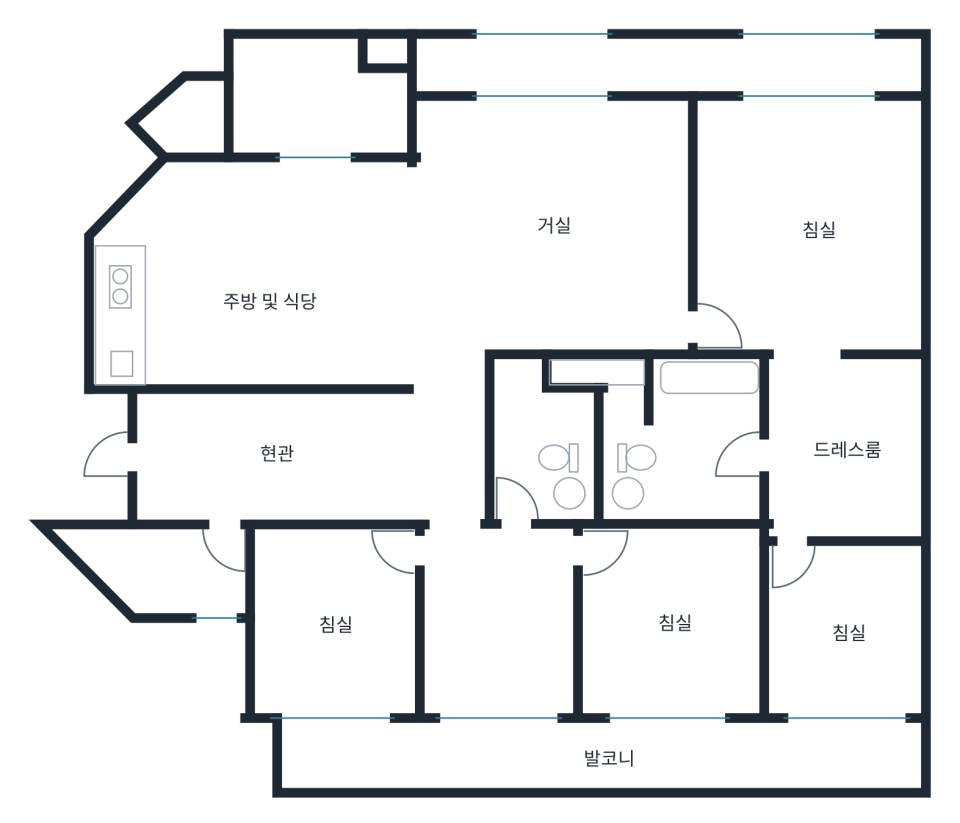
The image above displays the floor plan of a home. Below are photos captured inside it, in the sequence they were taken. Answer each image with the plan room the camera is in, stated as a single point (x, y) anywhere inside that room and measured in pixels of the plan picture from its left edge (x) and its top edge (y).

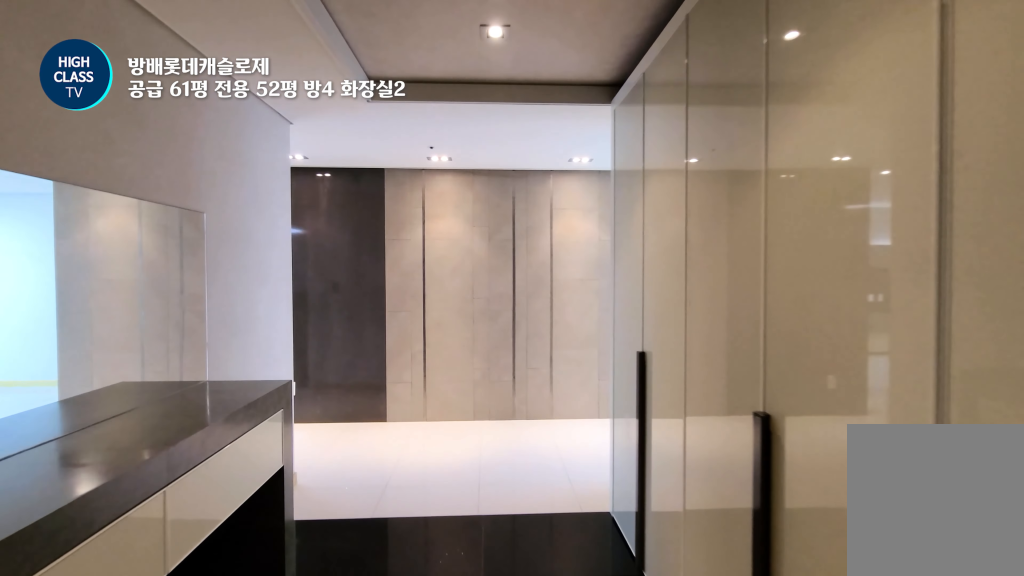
(277, 454)
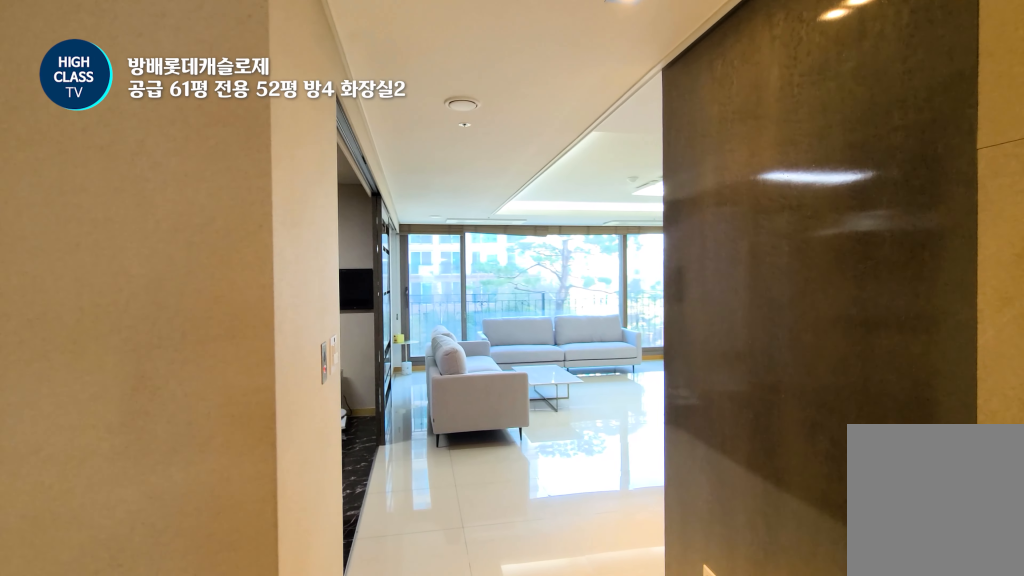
(447, 436)
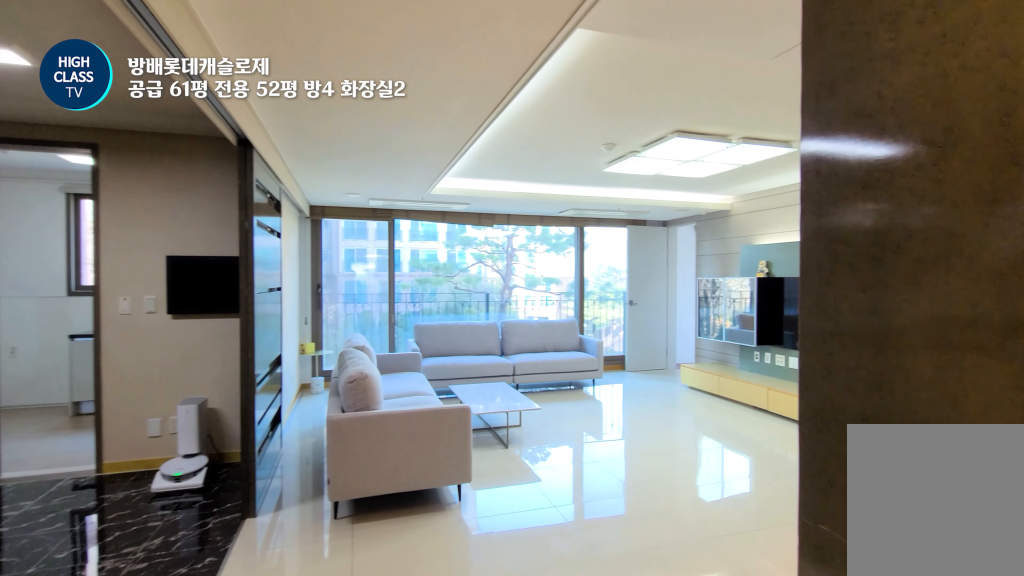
(447, 436)
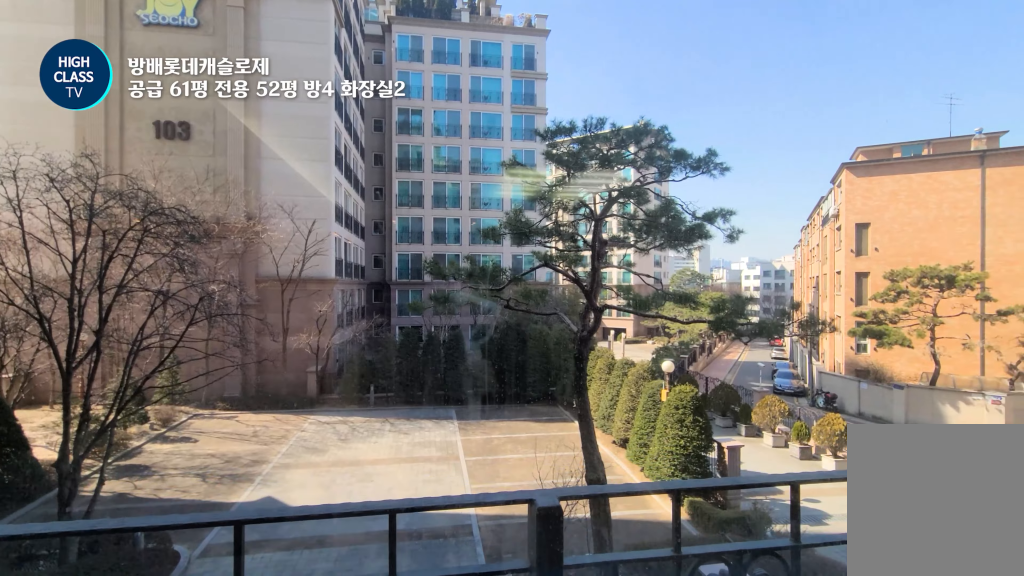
(552, 210)
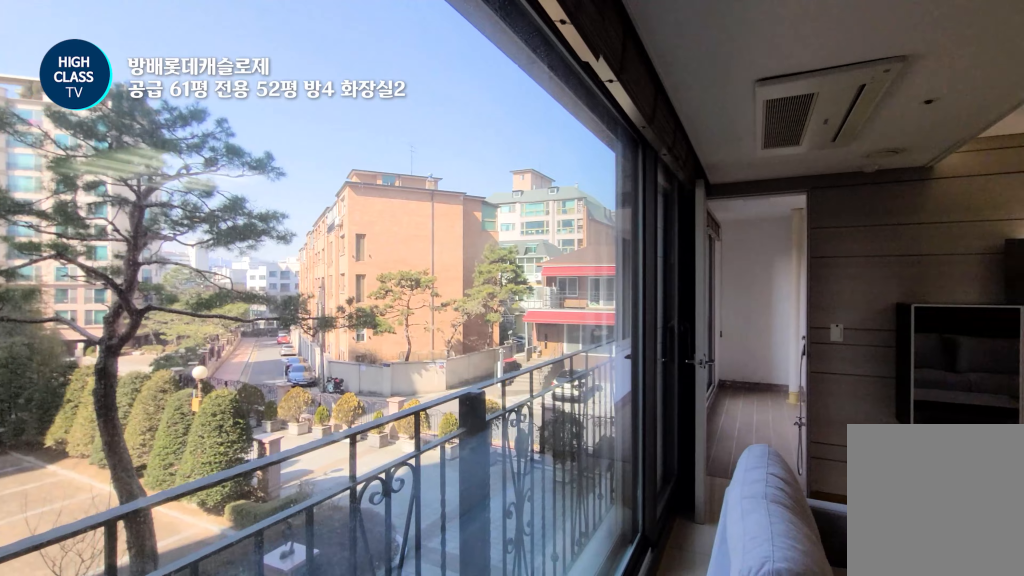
(552, 210)
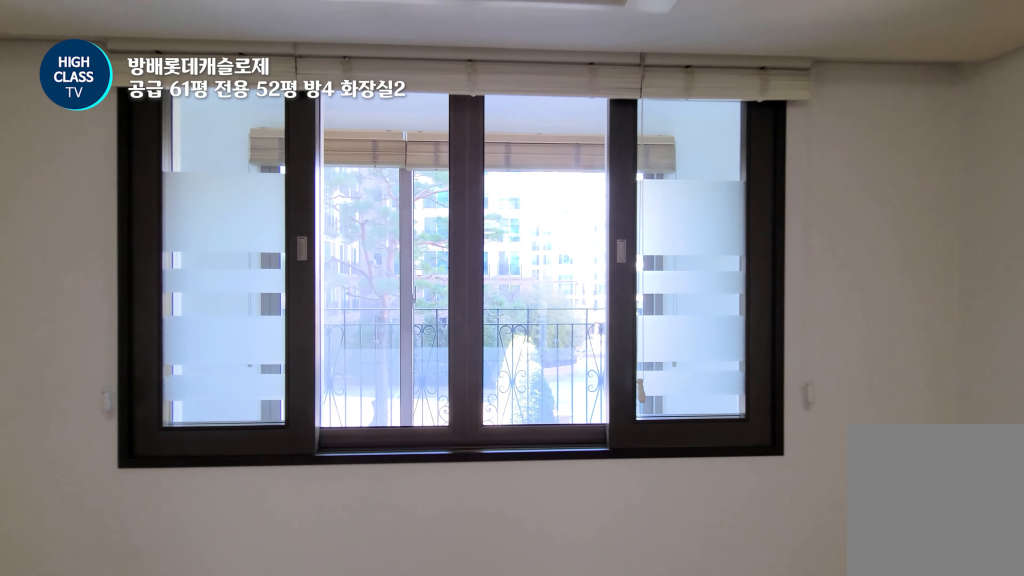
(807, 194)
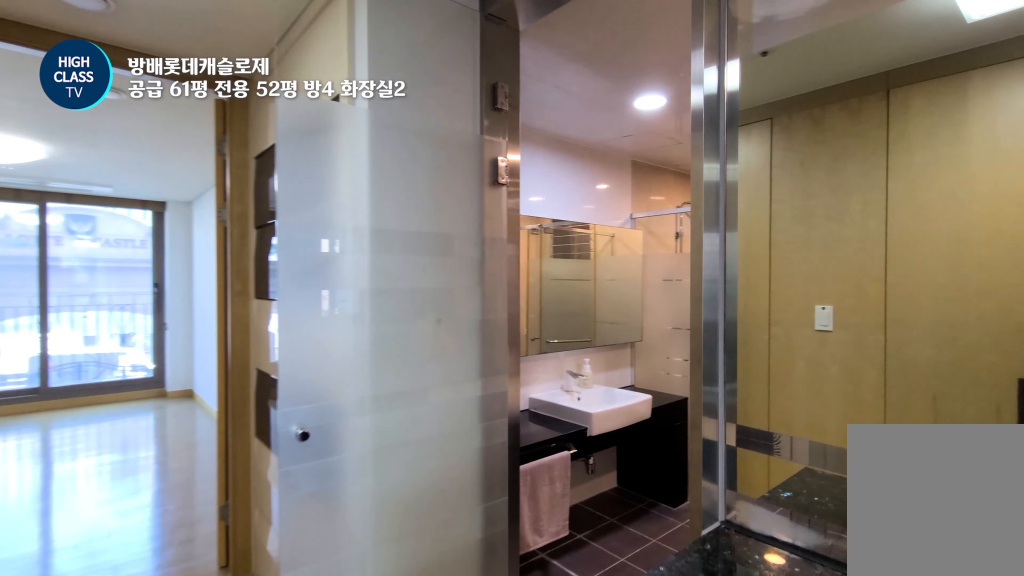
(840, 446)
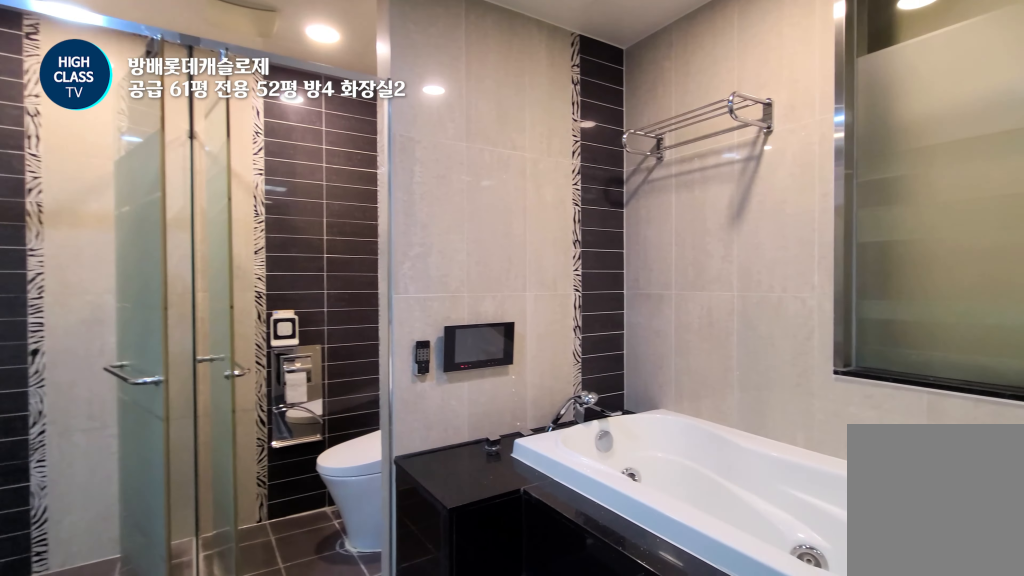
(679, 439)
